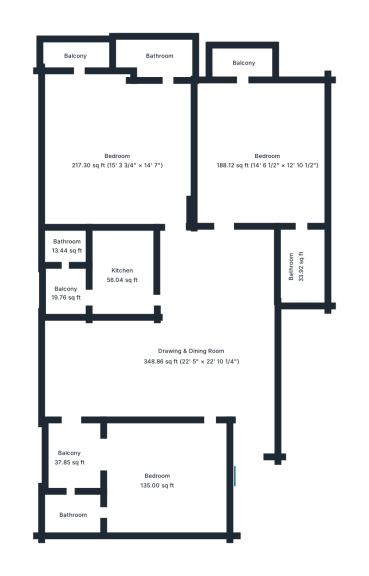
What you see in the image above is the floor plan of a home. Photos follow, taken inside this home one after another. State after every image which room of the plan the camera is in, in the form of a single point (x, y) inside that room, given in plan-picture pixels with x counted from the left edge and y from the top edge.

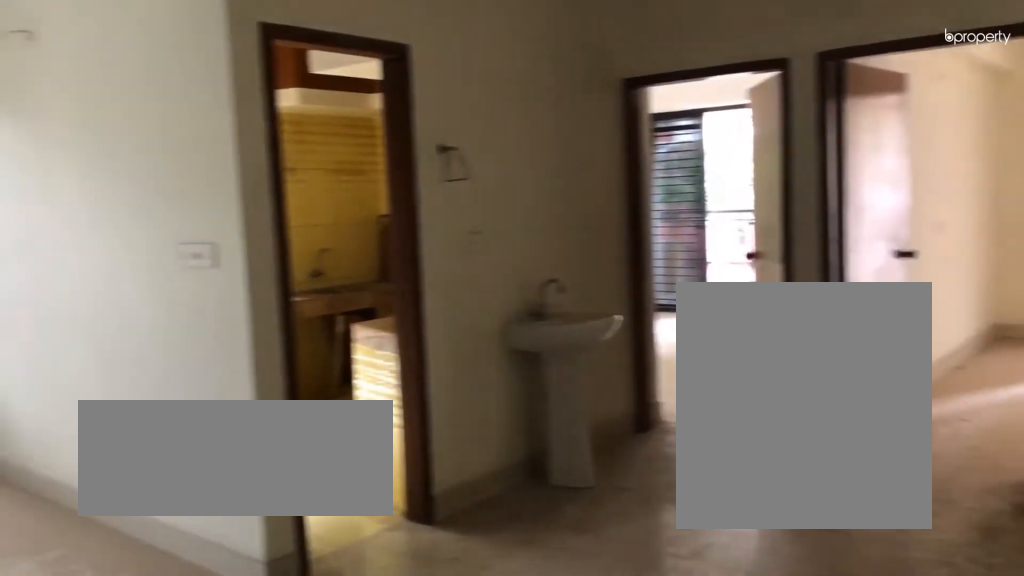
(192, 357)
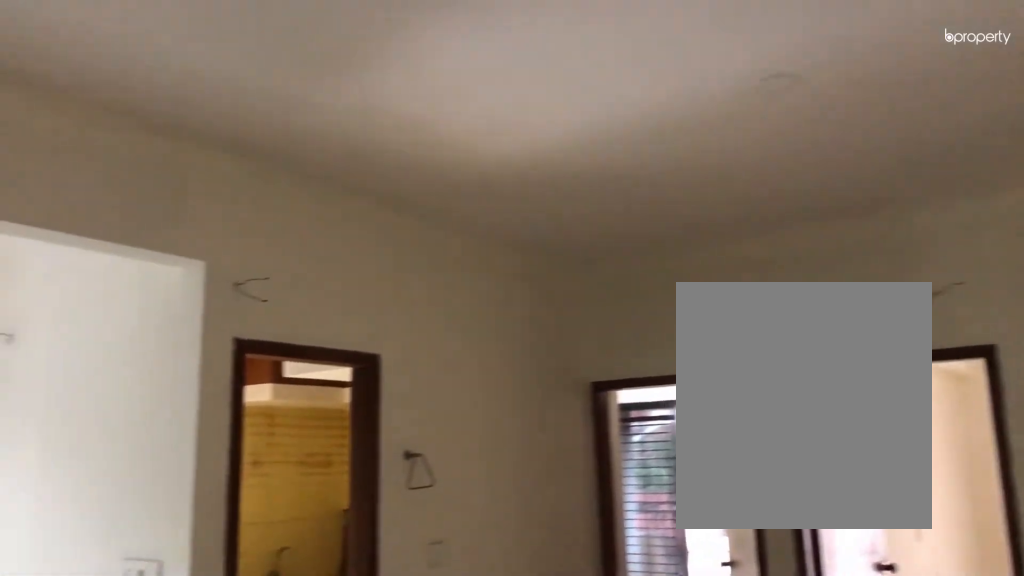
(191, 357)
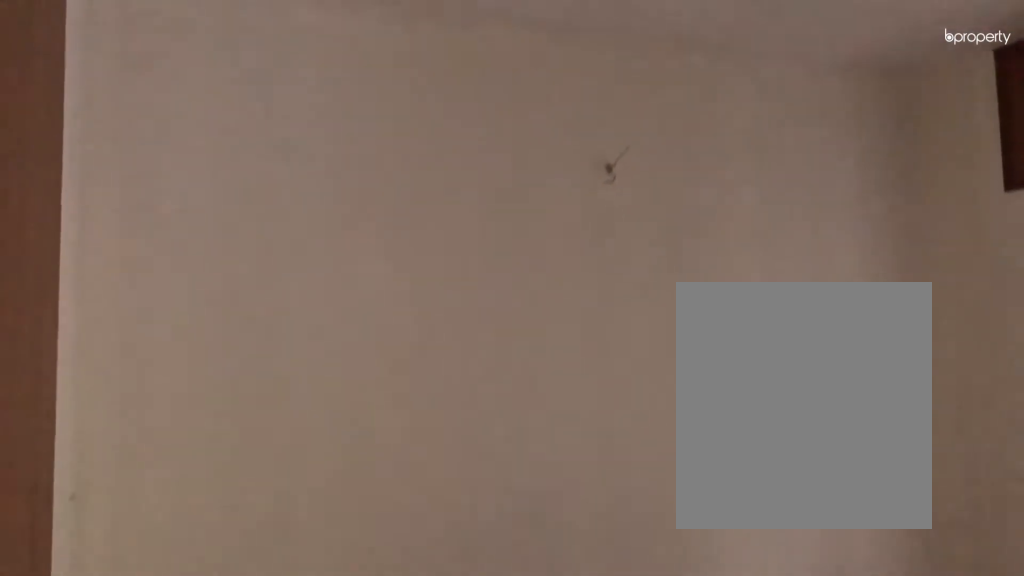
(153, 483)
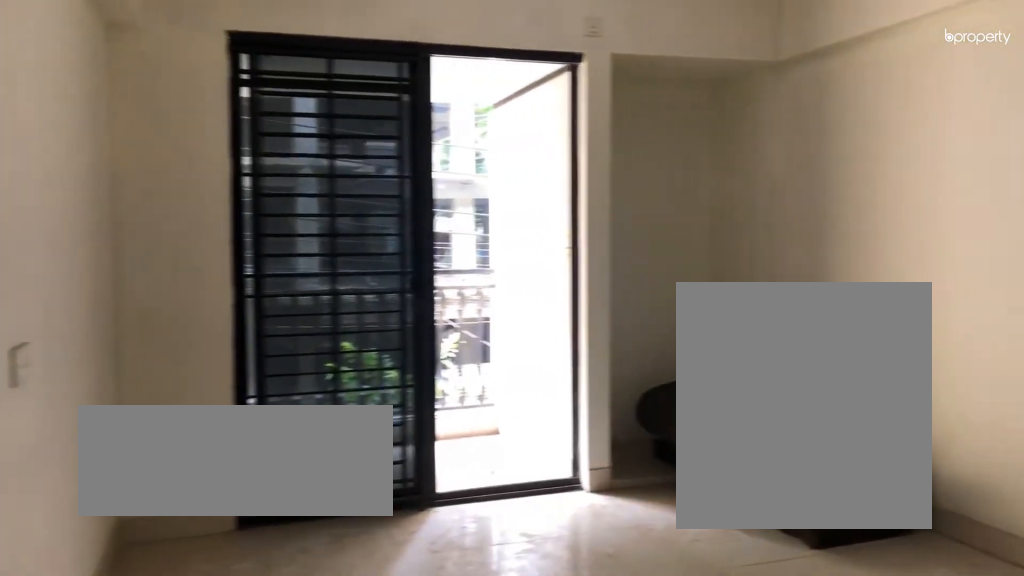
(267, 159)
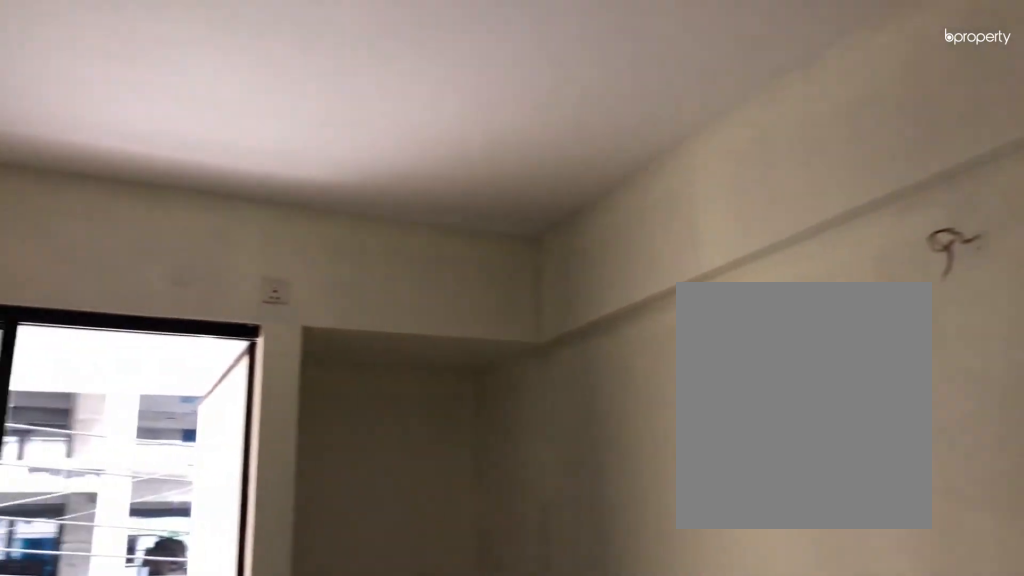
(267, 159)
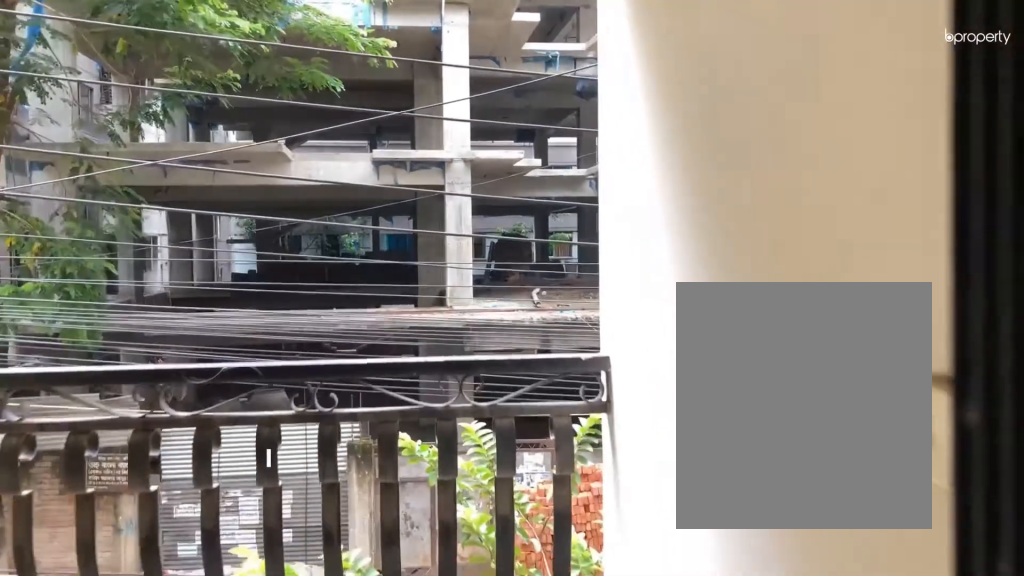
(246, 63)
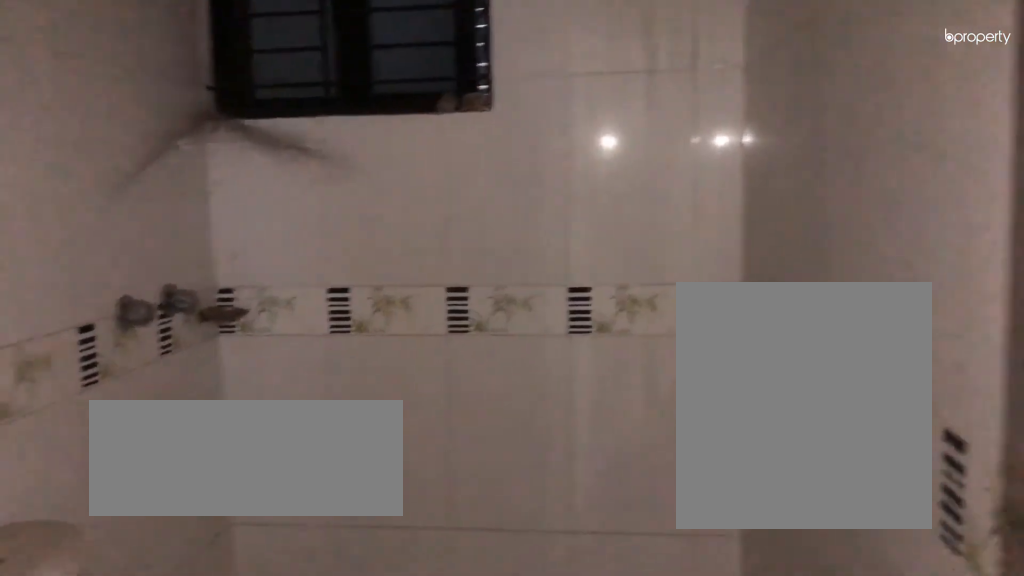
(302, 268)
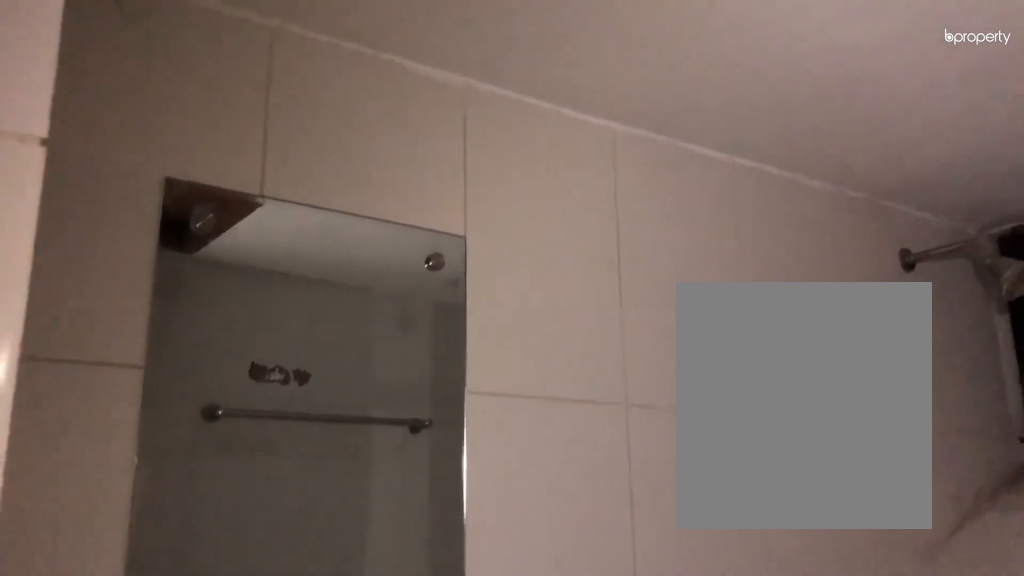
(302, 268)
